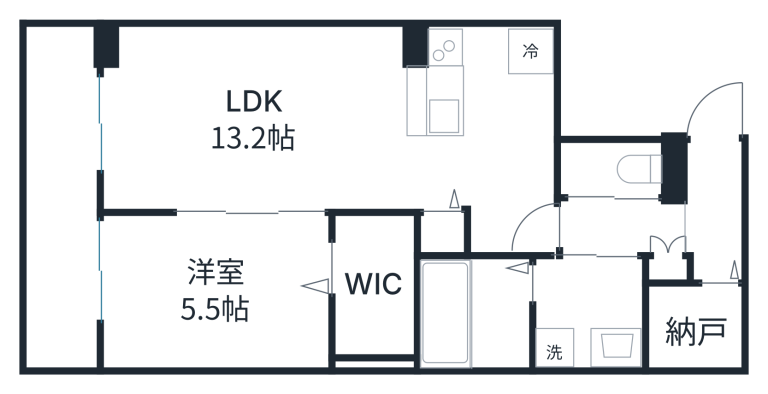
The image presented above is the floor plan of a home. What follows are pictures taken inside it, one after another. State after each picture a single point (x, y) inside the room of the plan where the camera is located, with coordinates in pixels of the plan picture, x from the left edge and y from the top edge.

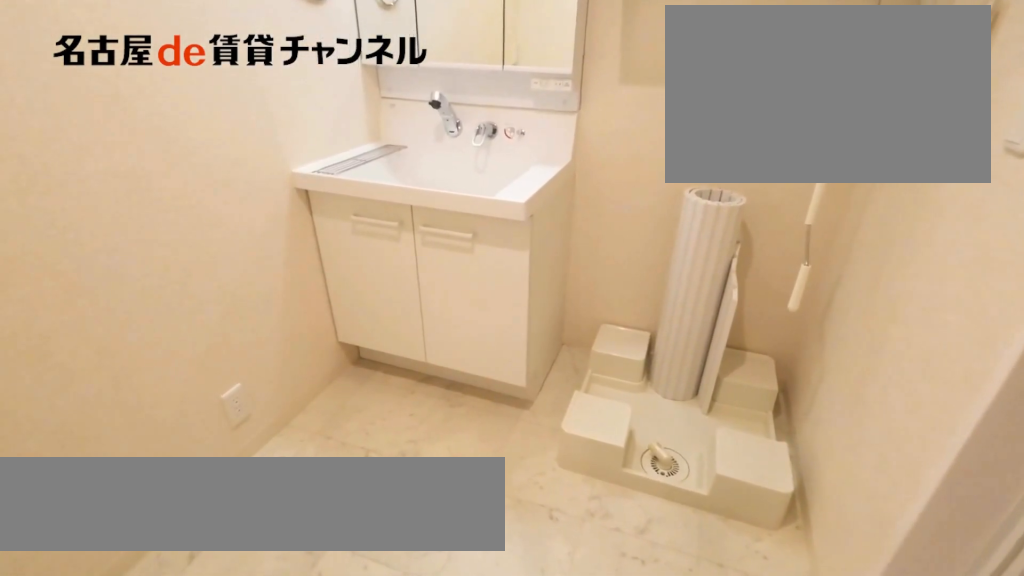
(587, 311)
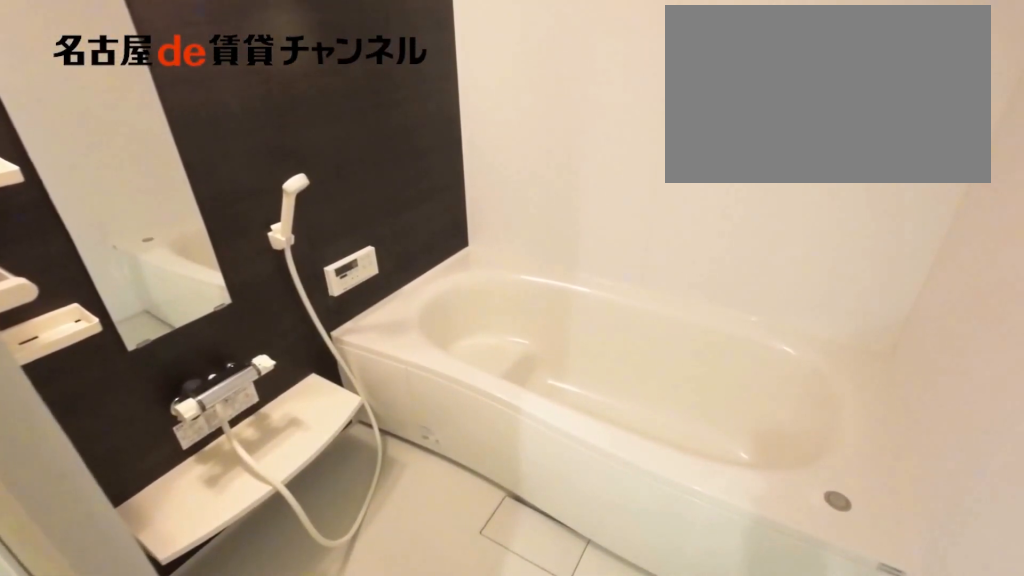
(472, 312)
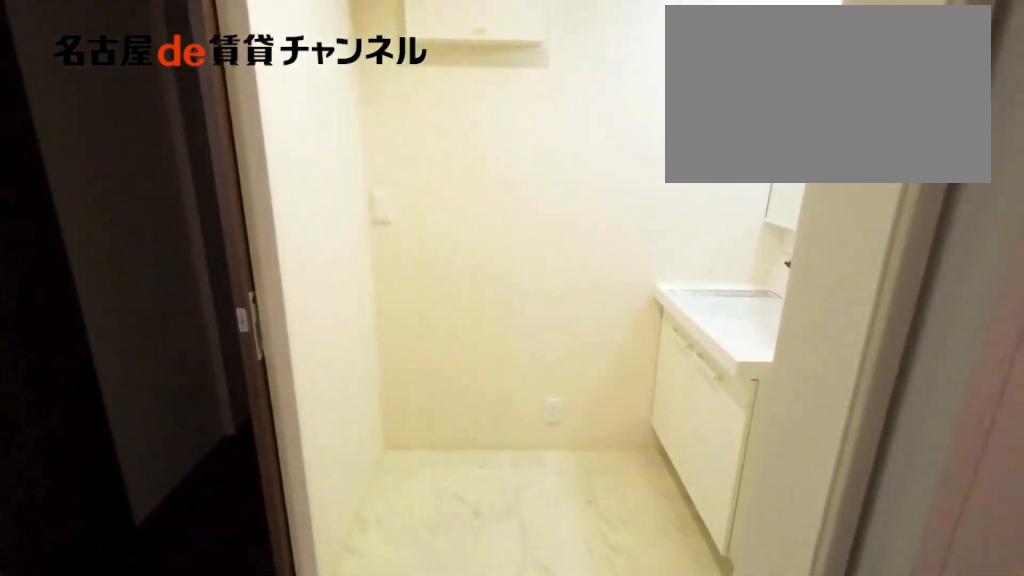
(472, 312)
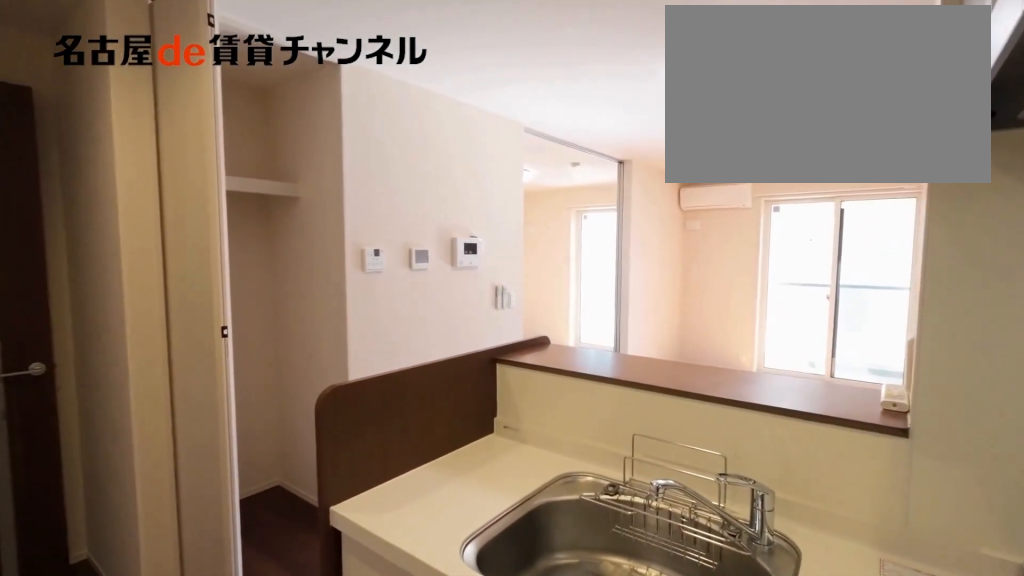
(438, 89)
